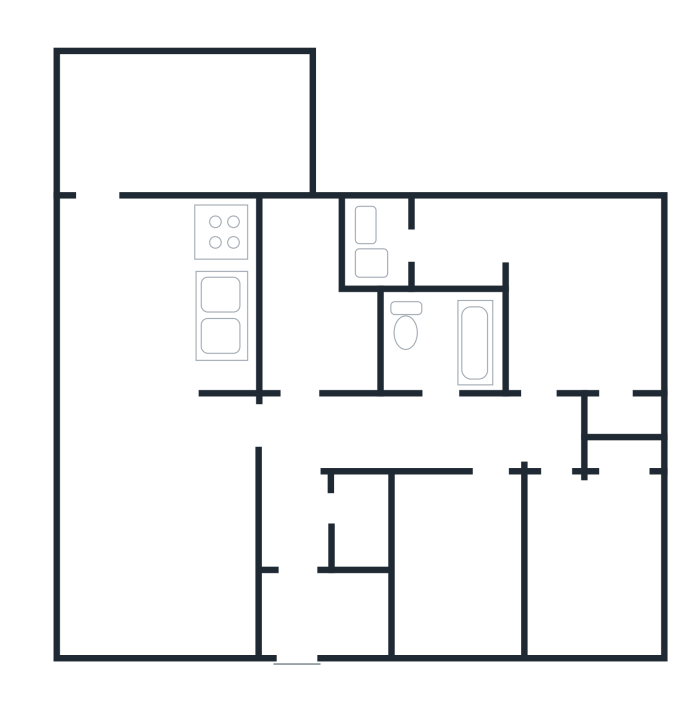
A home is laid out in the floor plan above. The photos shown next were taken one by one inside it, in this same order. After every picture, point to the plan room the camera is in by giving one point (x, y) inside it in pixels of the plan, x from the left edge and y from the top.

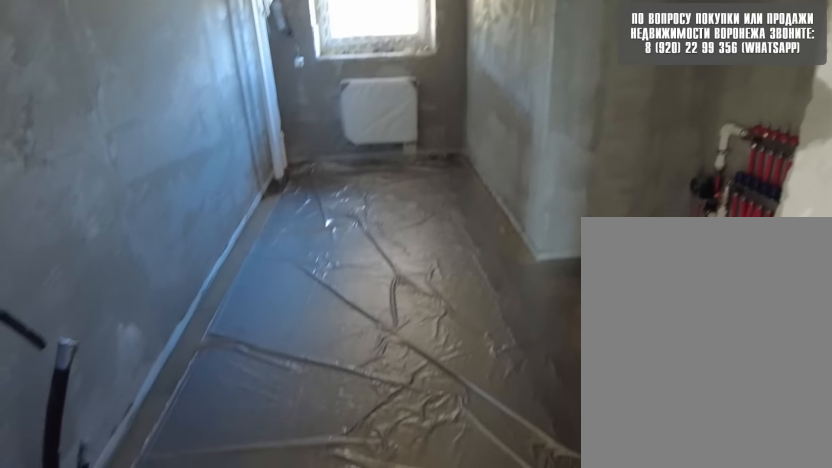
(321, 366)
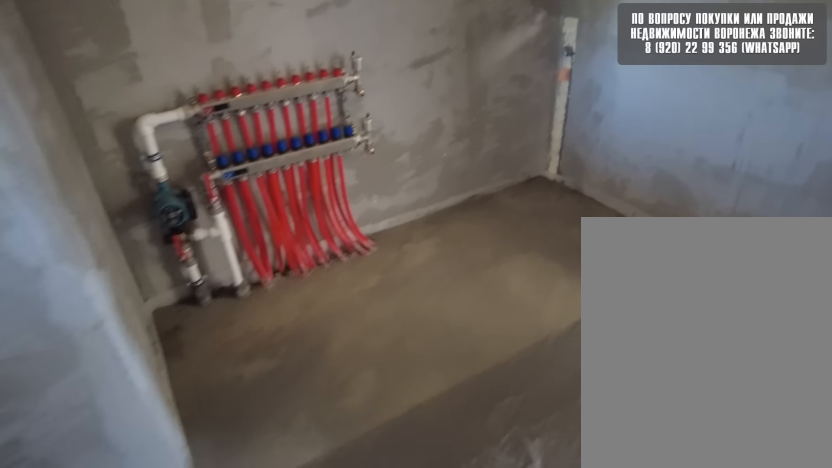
(324, 352)
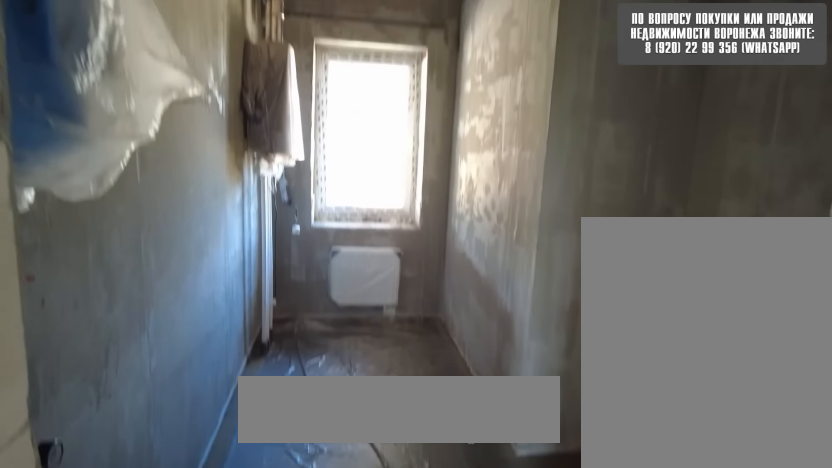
(325, 350)
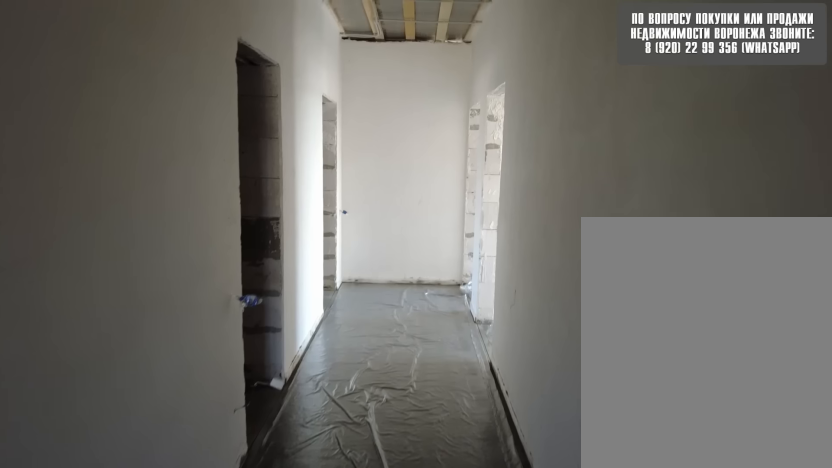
(309, 453)
